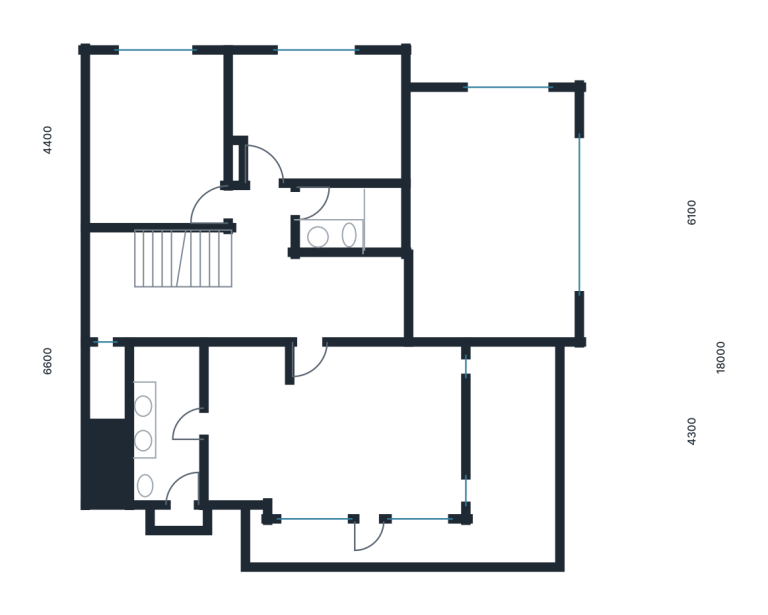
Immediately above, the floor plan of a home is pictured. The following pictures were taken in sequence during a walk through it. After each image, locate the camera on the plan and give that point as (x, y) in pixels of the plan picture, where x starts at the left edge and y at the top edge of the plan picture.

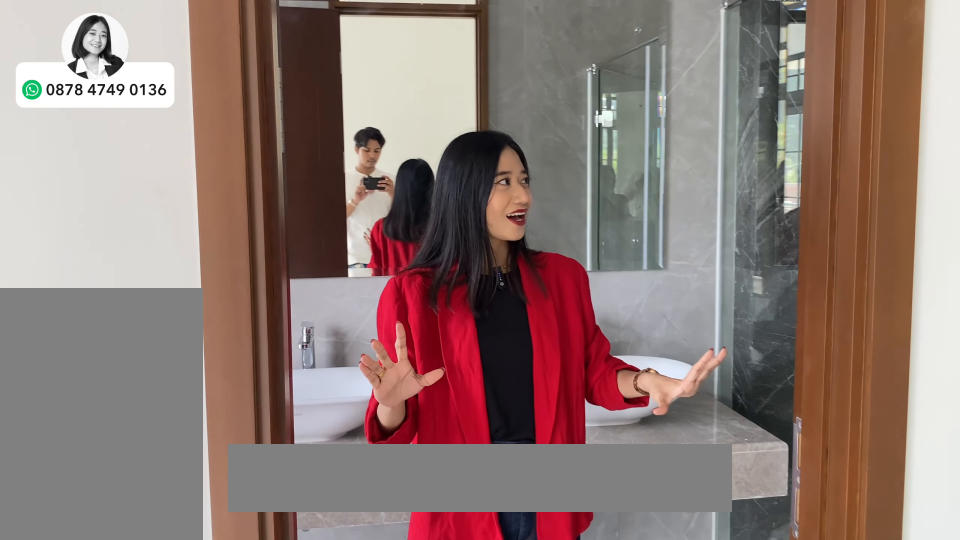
(177, 414)
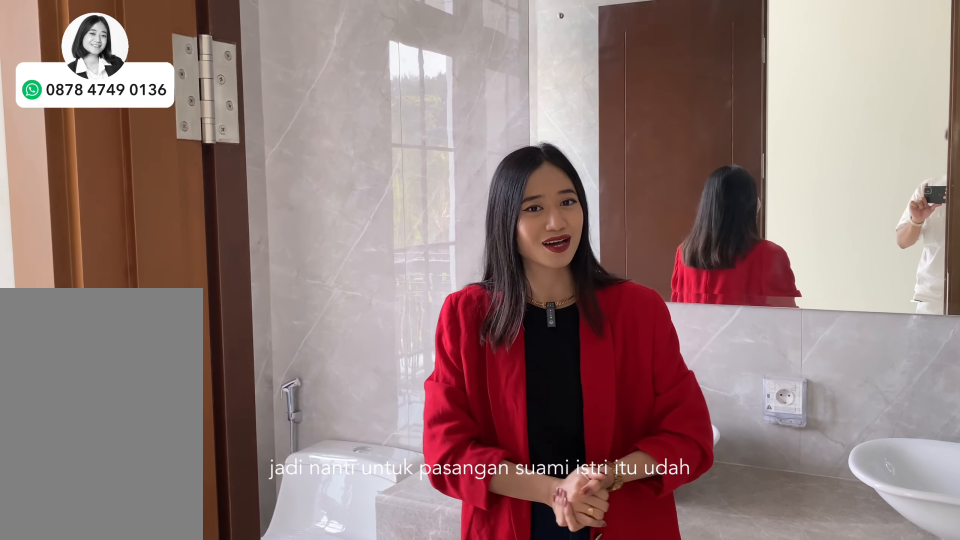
(177, 414)
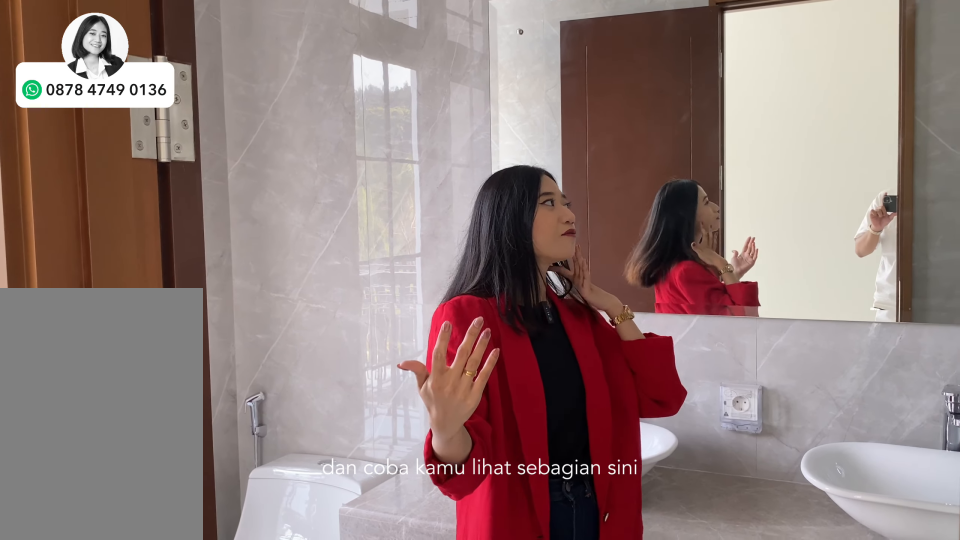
(177, 414)
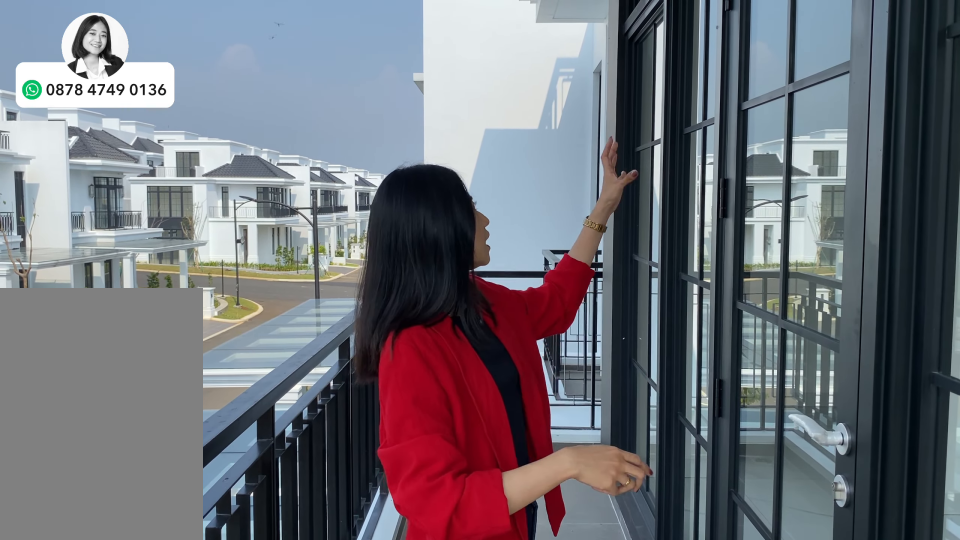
(402, 546)
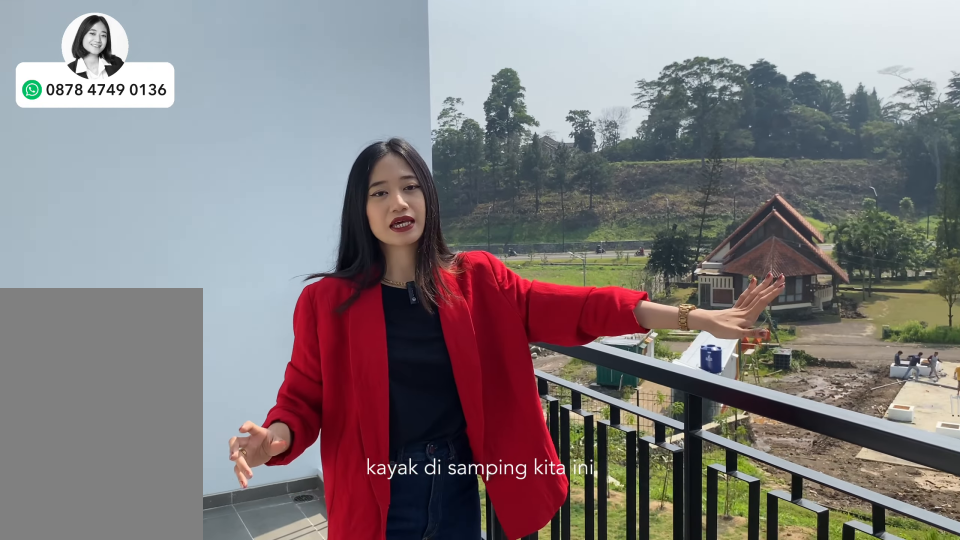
(523, 441)
